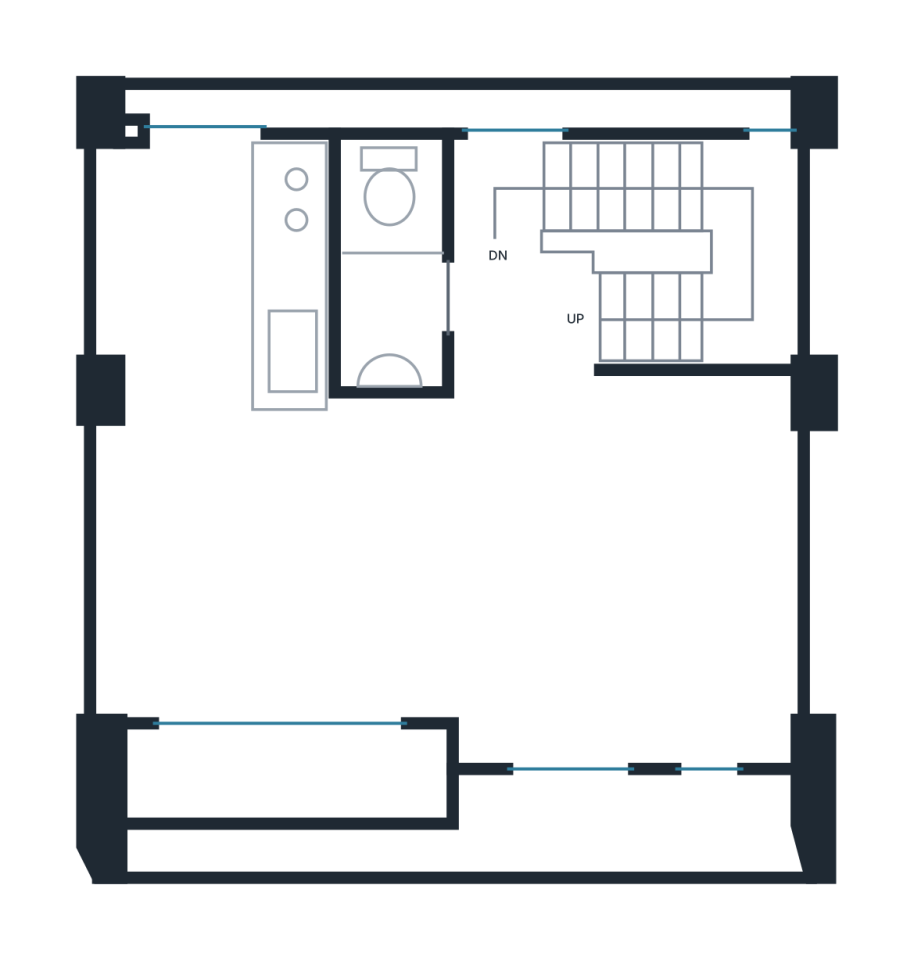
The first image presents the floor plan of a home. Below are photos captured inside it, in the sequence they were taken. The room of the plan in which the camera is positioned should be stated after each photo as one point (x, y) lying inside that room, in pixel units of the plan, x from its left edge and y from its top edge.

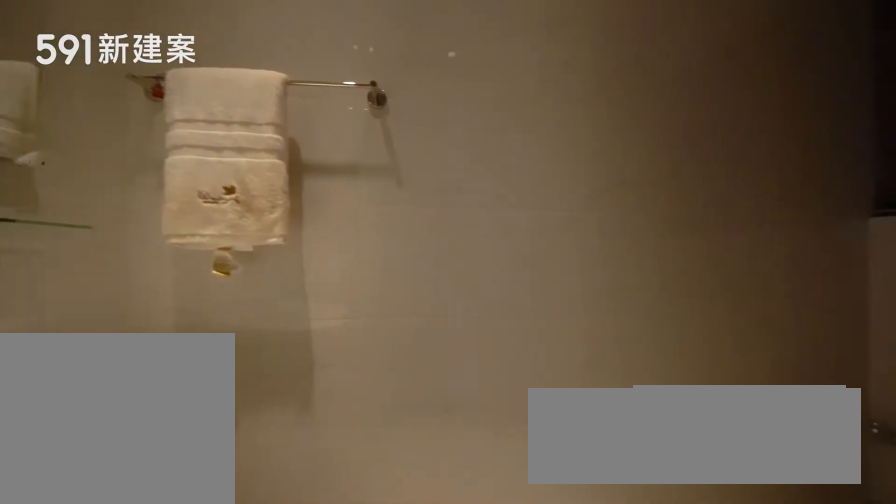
(389, 255)
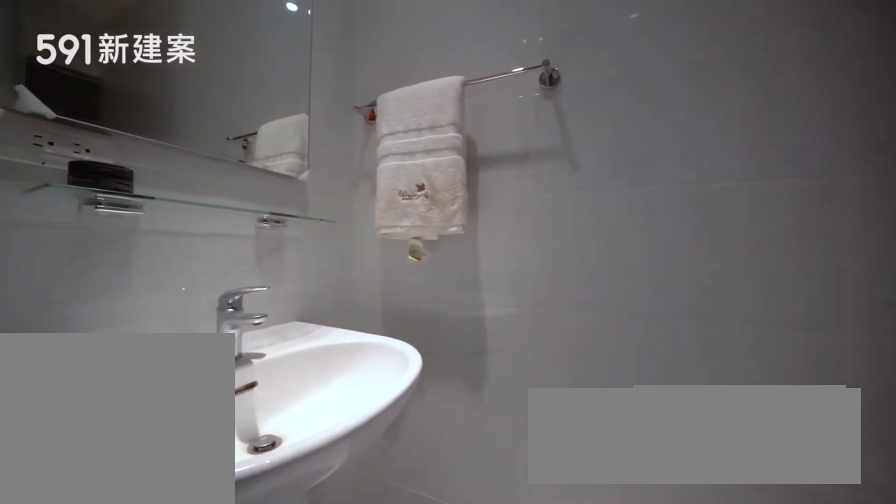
(389, 255)
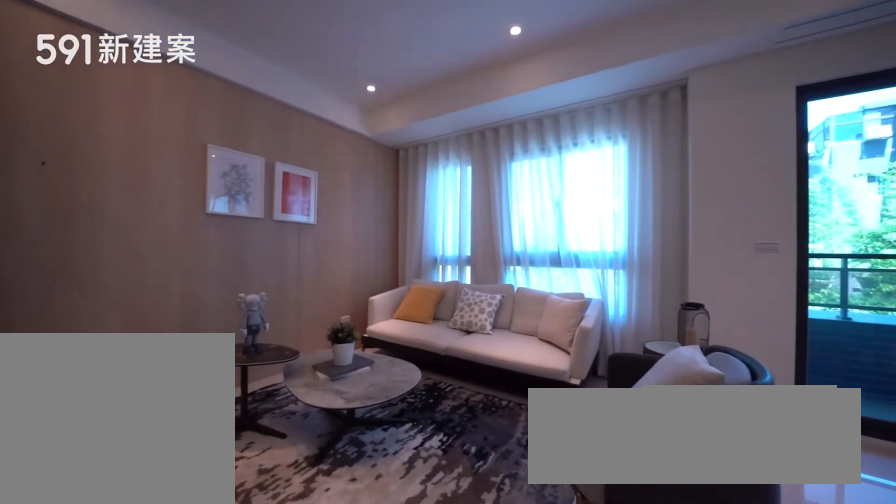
(634, 575)
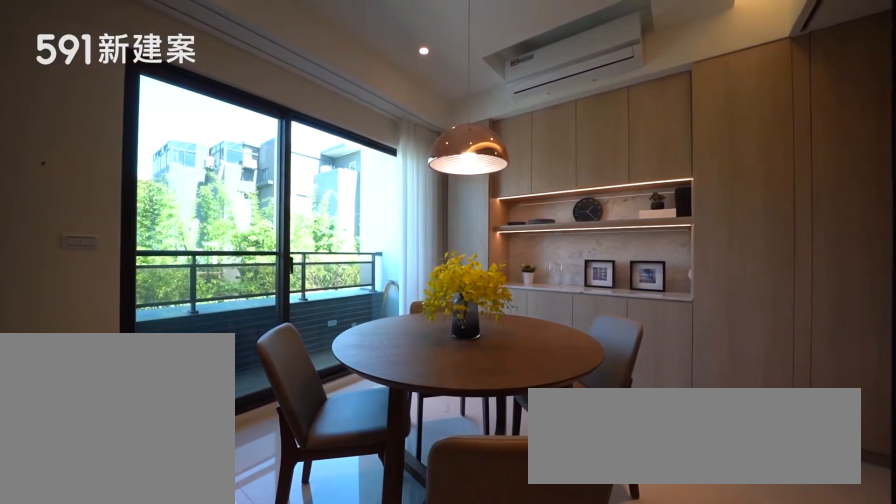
(251, 568)
